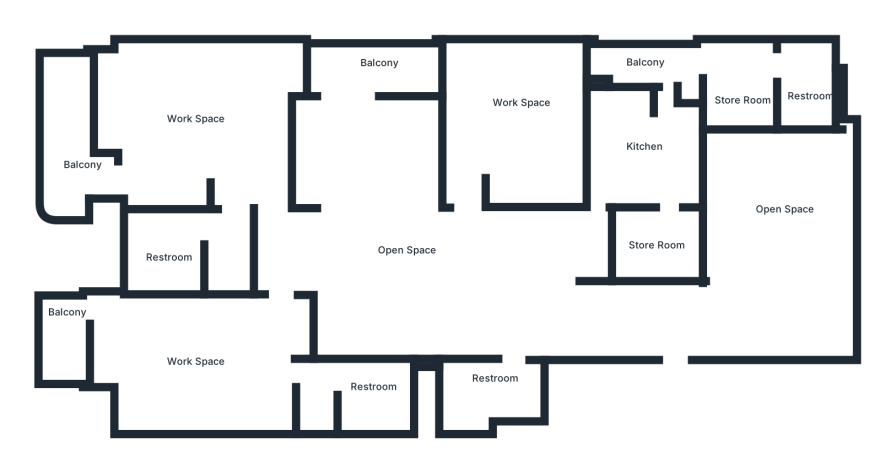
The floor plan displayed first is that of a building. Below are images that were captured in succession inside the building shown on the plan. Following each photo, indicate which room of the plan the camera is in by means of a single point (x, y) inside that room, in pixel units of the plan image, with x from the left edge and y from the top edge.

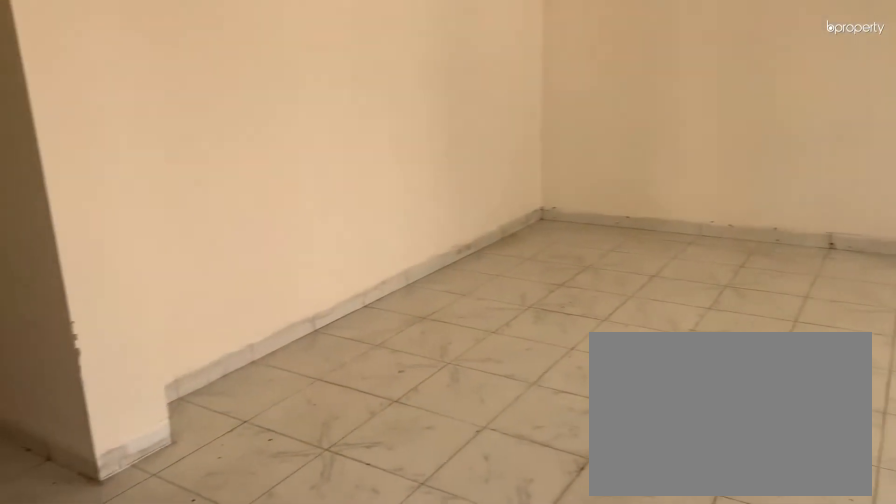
(786, 242)
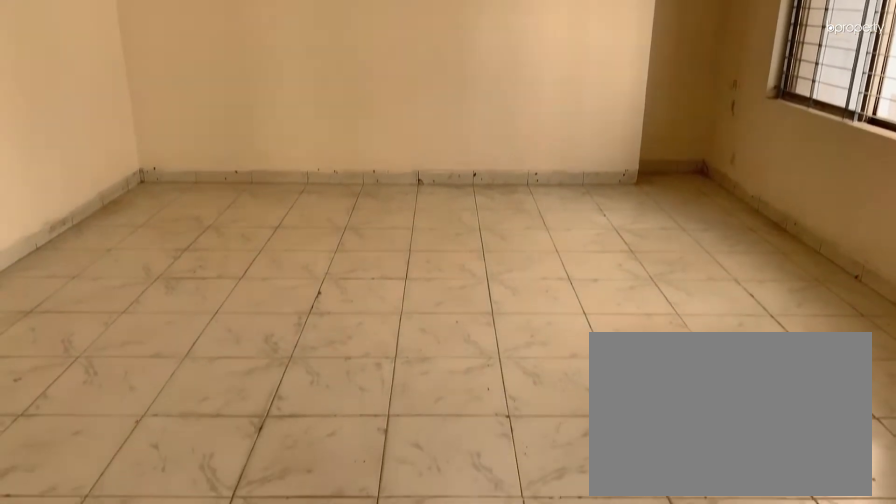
(786, 242)
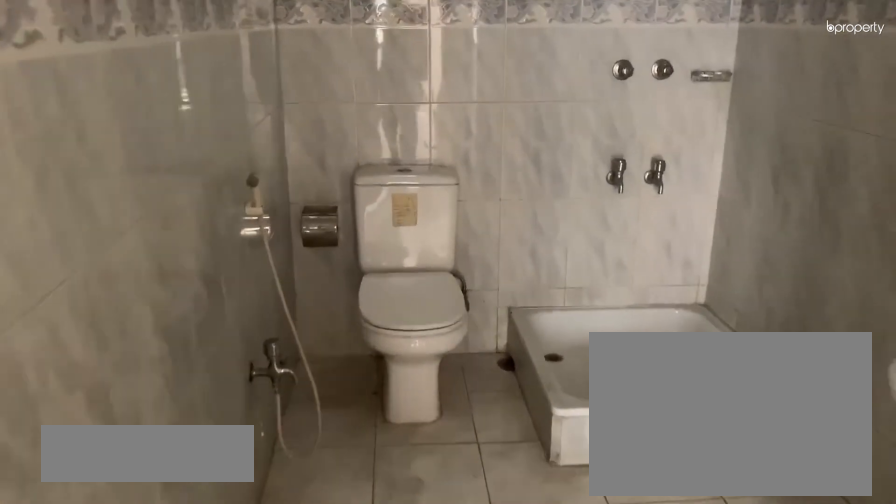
(376, 386)
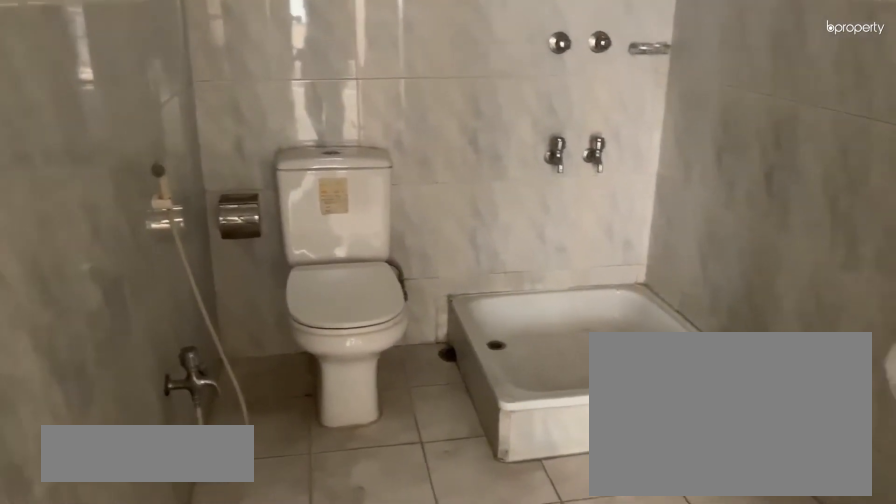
(376, 386)
